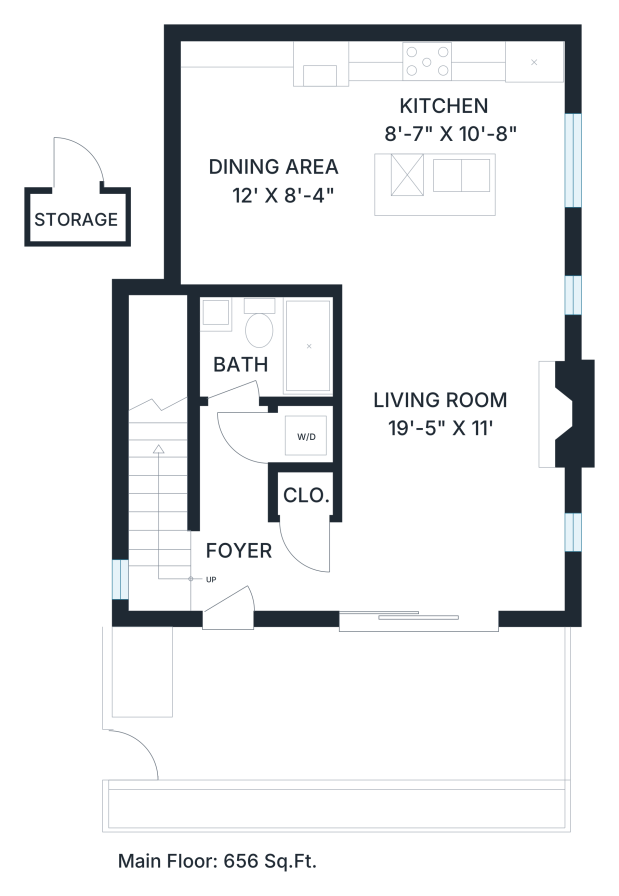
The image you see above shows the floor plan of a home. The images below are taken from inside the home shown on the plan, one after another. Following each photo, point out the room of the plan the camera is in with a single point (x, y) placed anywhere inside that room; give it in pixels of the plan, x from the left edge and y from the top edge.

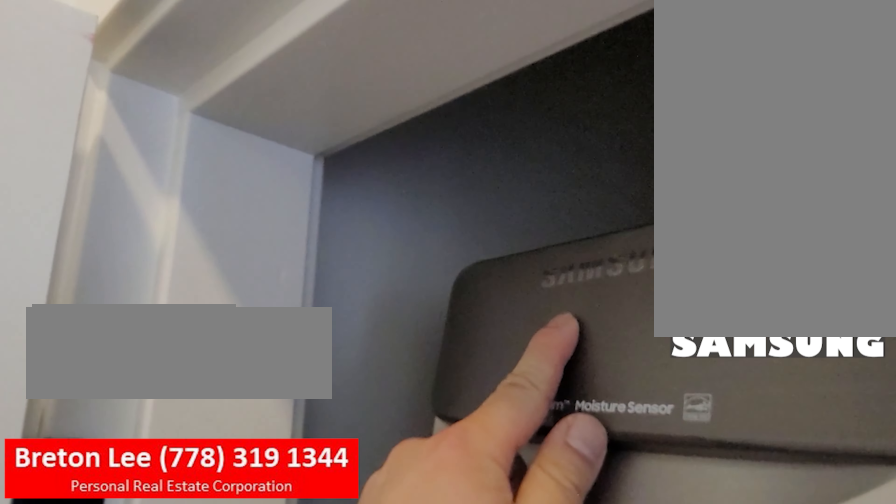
(307, 434)
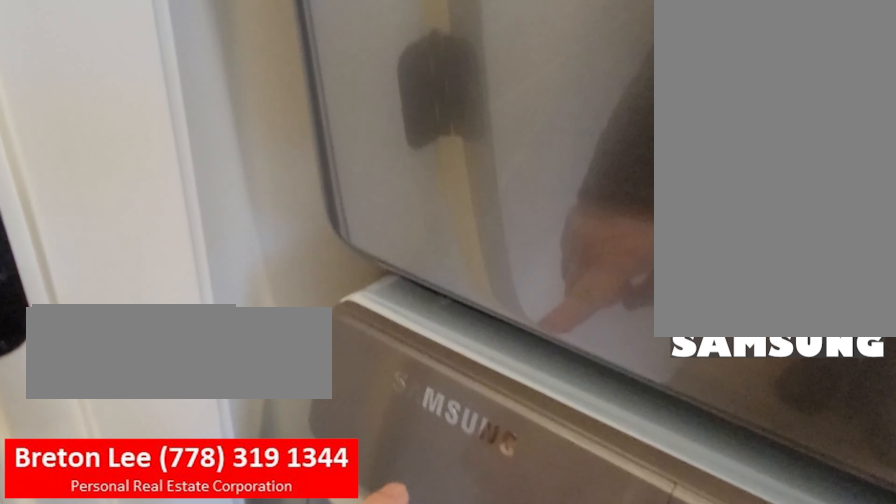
(308, 434)
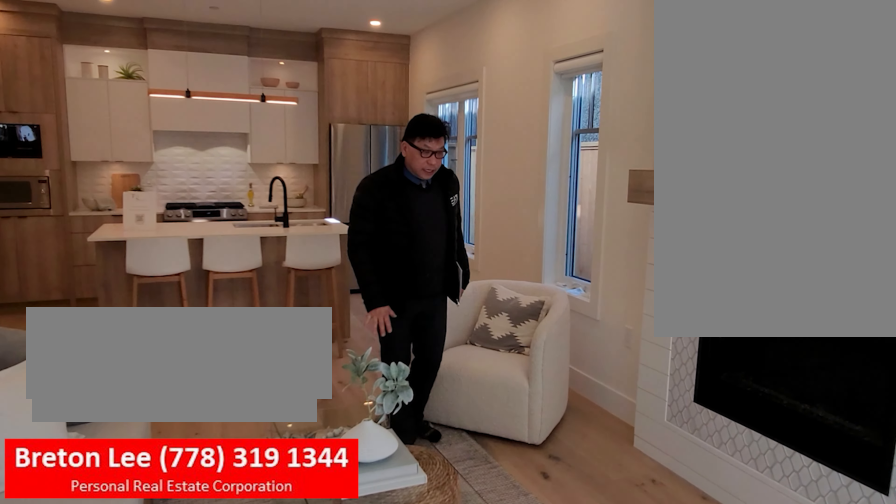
(436, 484)
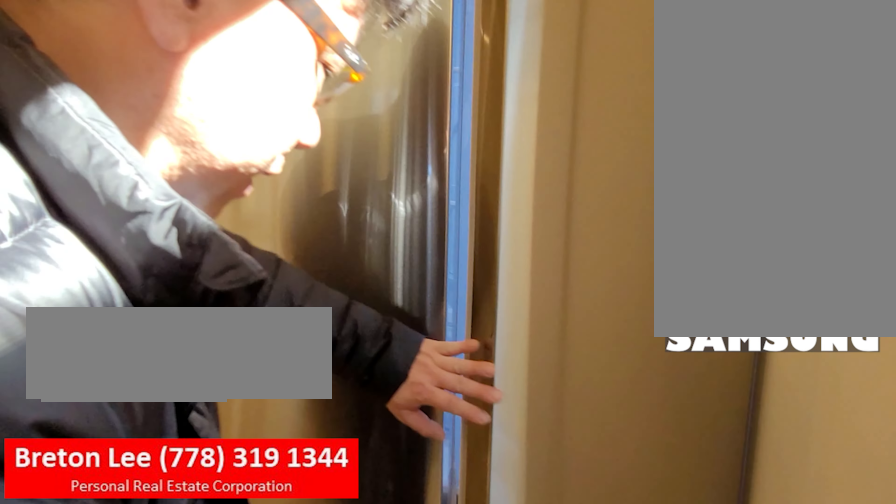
(529, 172)
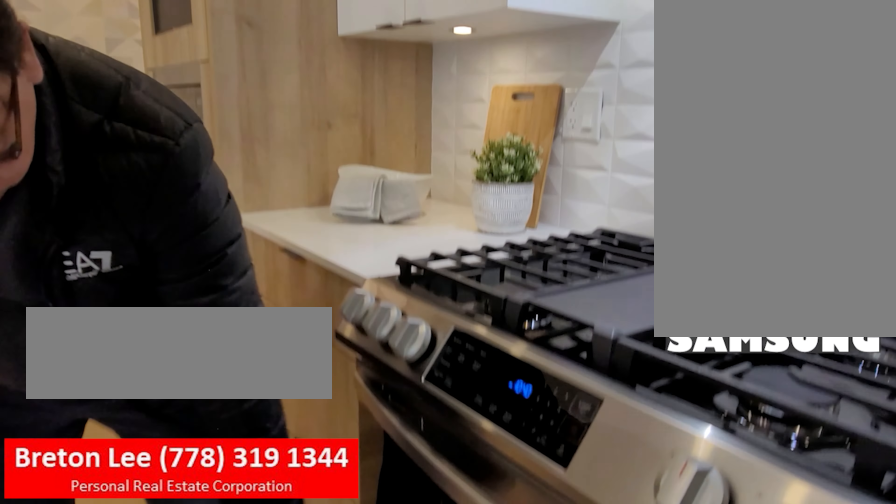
(529, 172)
